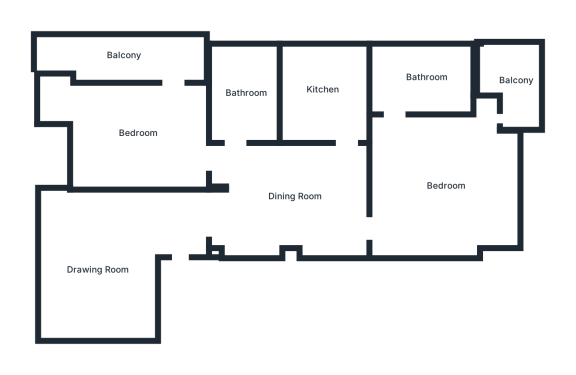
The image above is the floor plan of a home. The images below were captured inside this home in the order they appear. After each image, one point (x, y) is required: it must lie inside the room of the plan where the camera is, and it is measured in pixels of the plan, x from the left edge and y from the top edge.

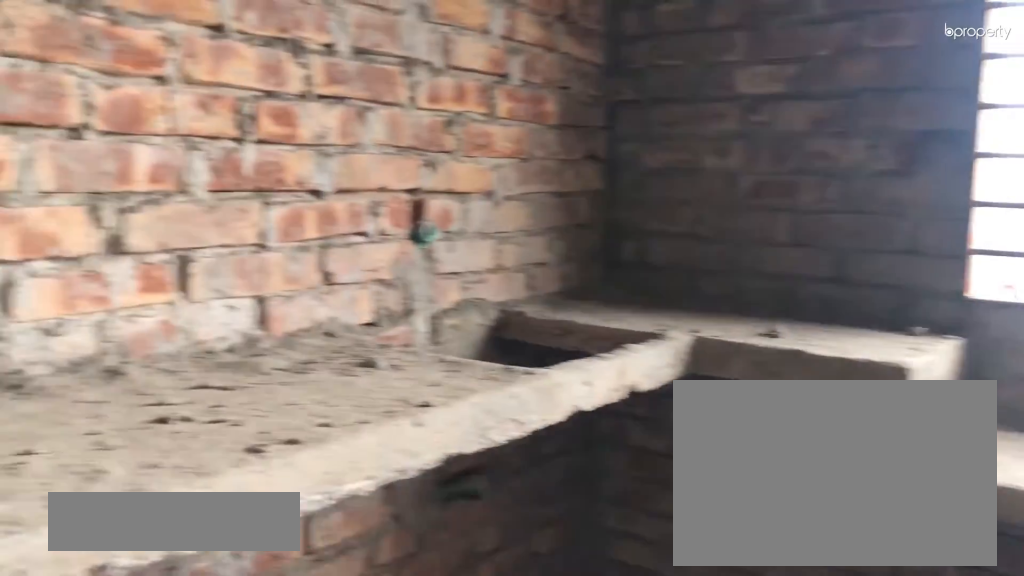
(321, 88)
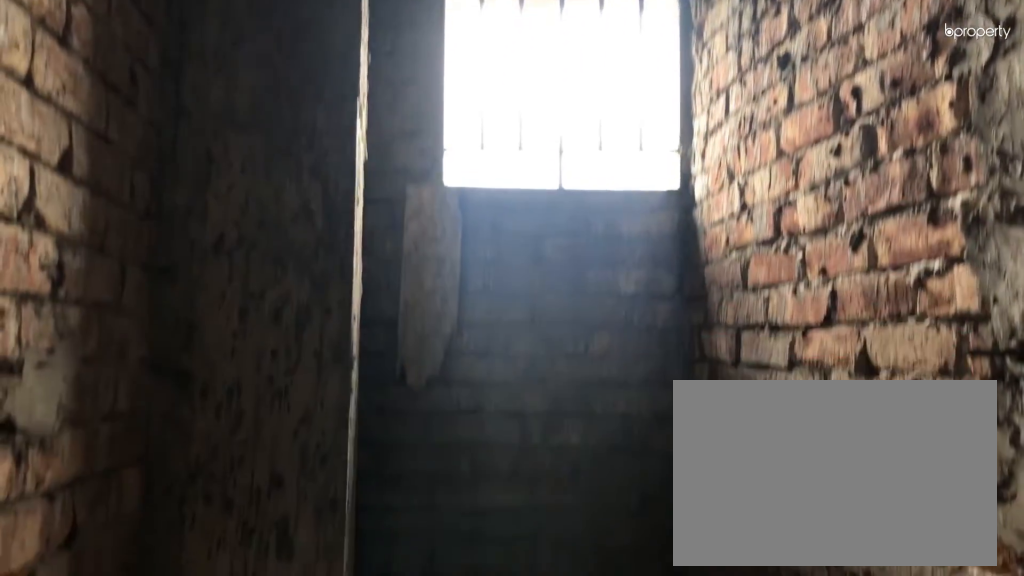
(242, 93)
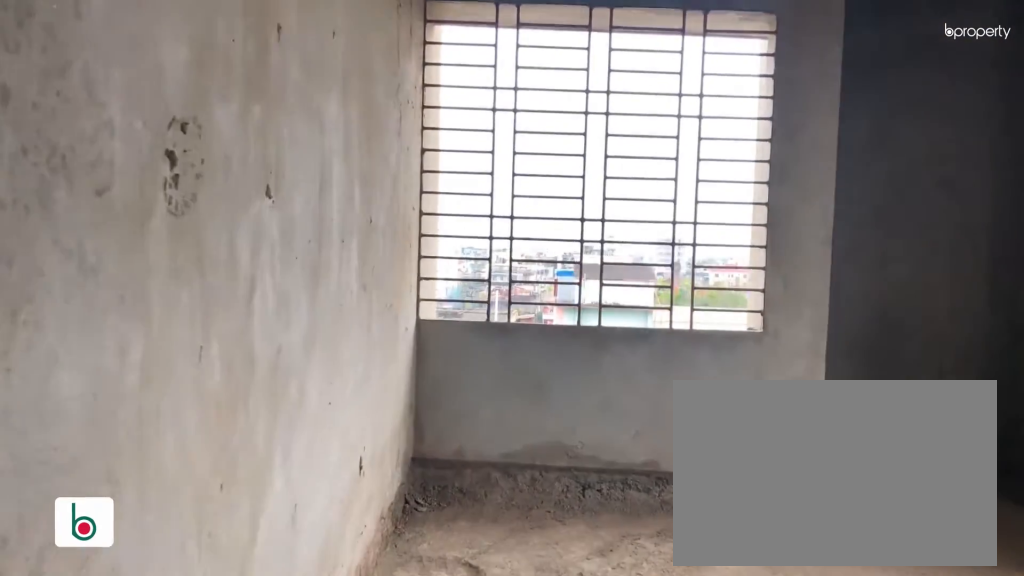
(136, 133)
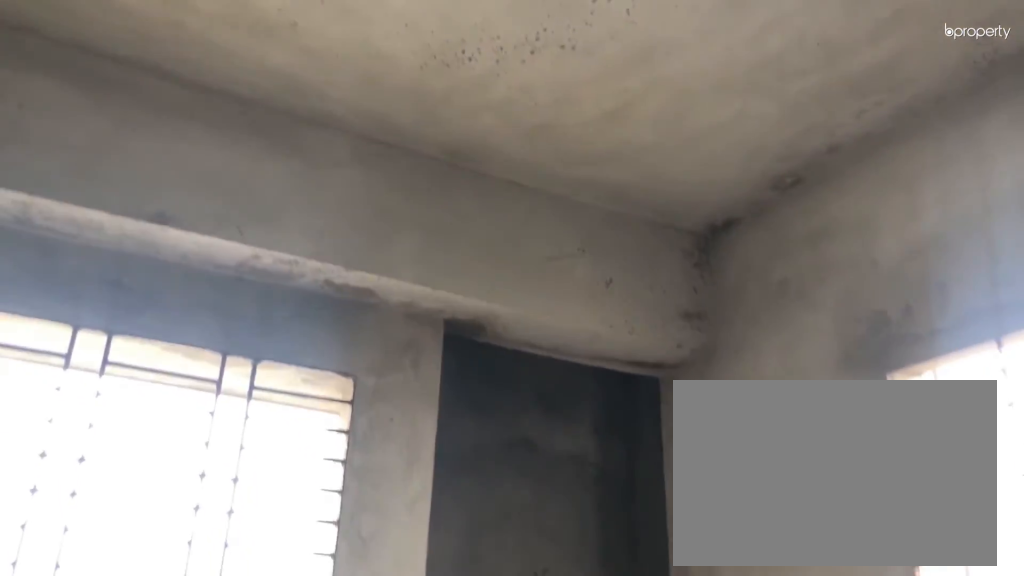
(136, 133)
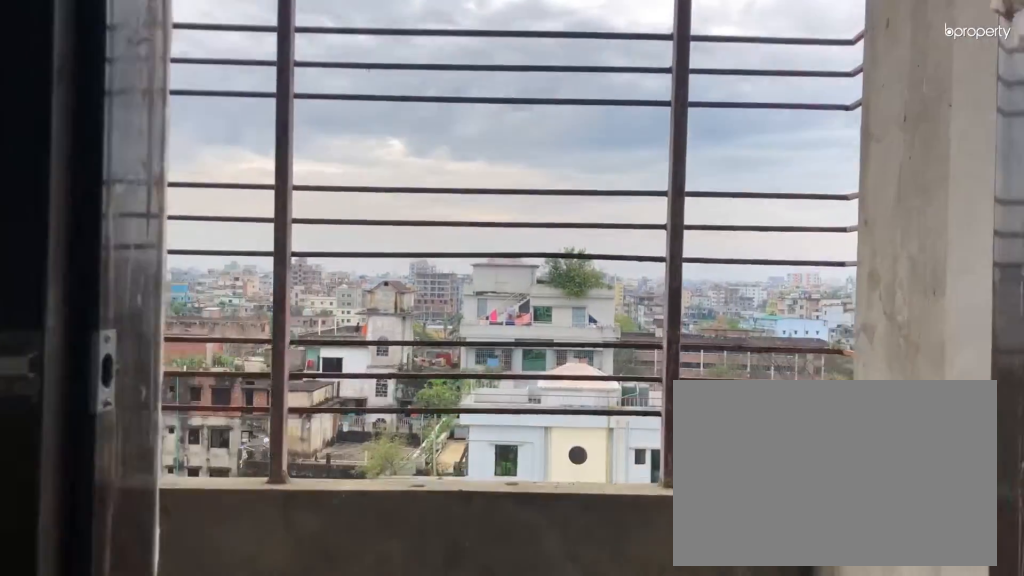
(125, 56)
